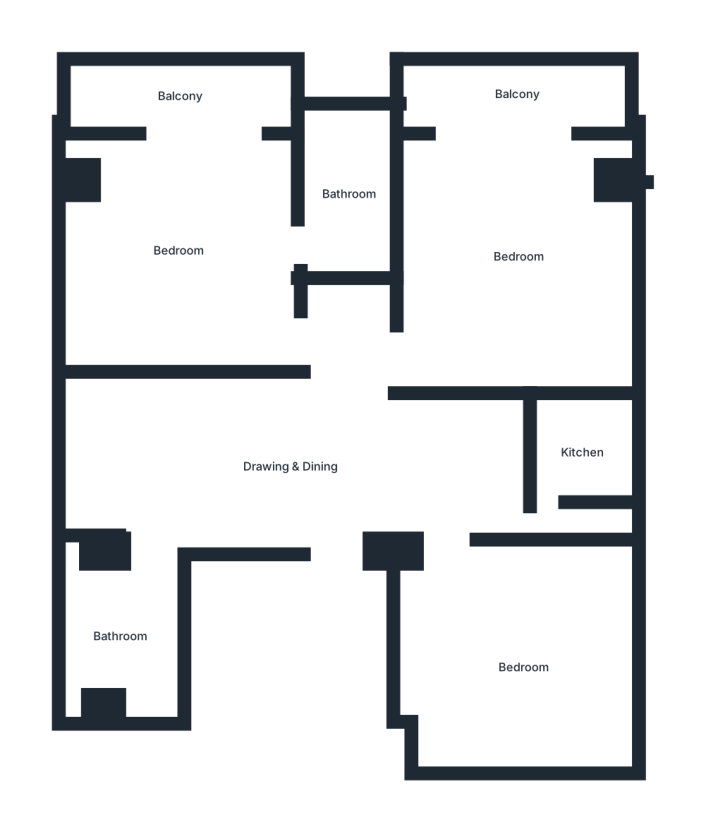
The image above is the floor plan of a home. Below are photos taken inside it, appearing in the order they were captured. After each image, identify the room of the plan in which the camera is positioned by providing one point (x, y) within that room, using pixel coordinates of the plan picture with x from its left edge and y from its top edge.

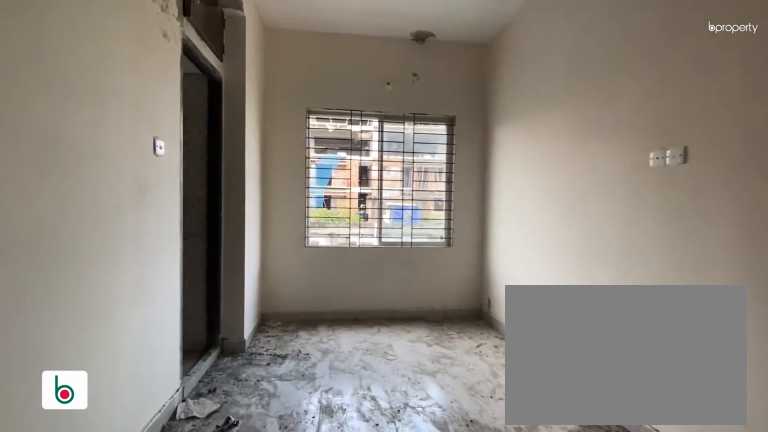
(292, 465)
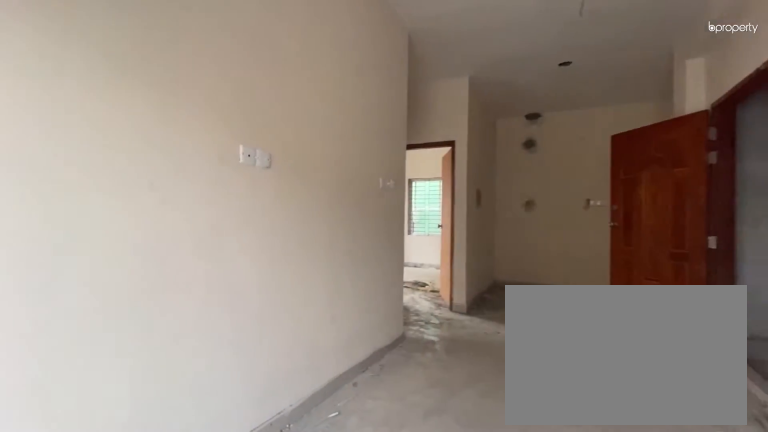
(292, 465)
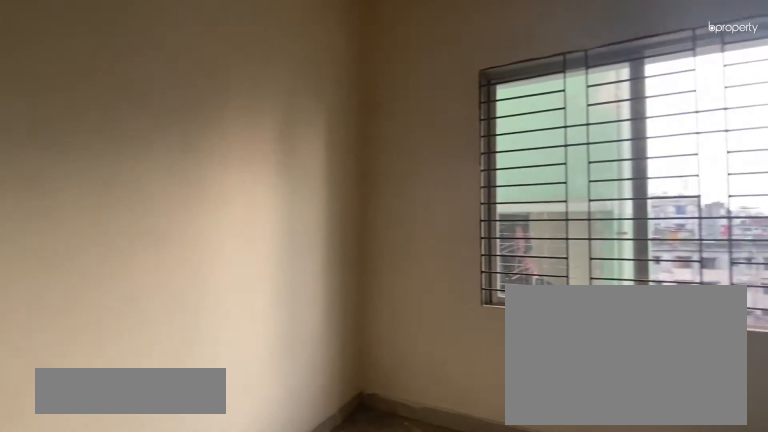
(520, 669)
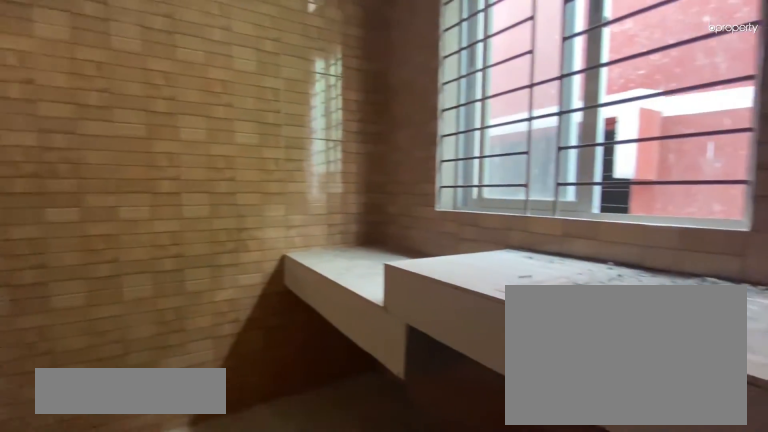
(580, 453)
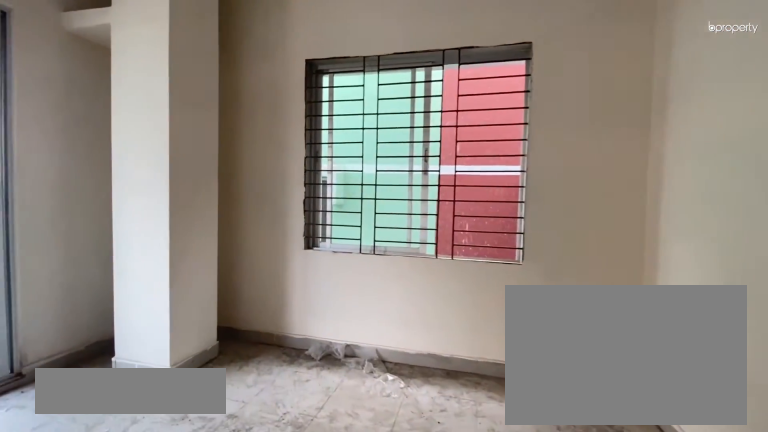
(515, 258)
